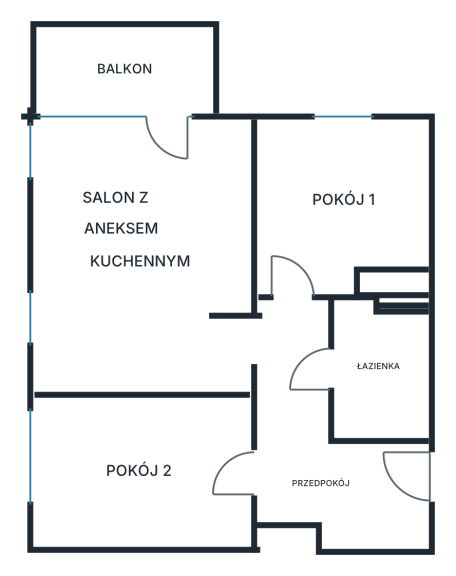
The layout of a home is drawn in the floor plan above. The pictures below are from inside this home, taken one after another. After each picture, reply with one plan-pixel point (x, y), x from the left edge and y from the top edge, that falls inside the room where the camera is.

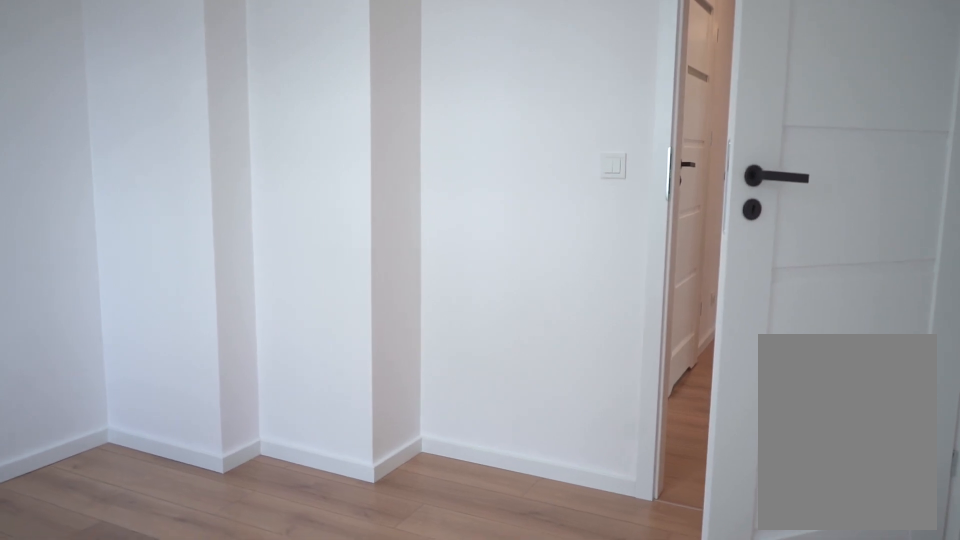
(346, 205)
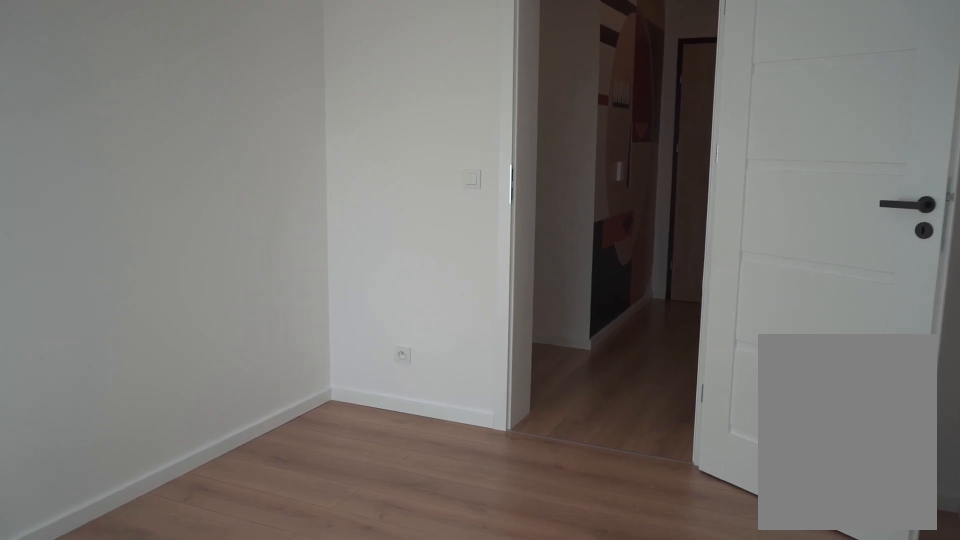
(138, 469)
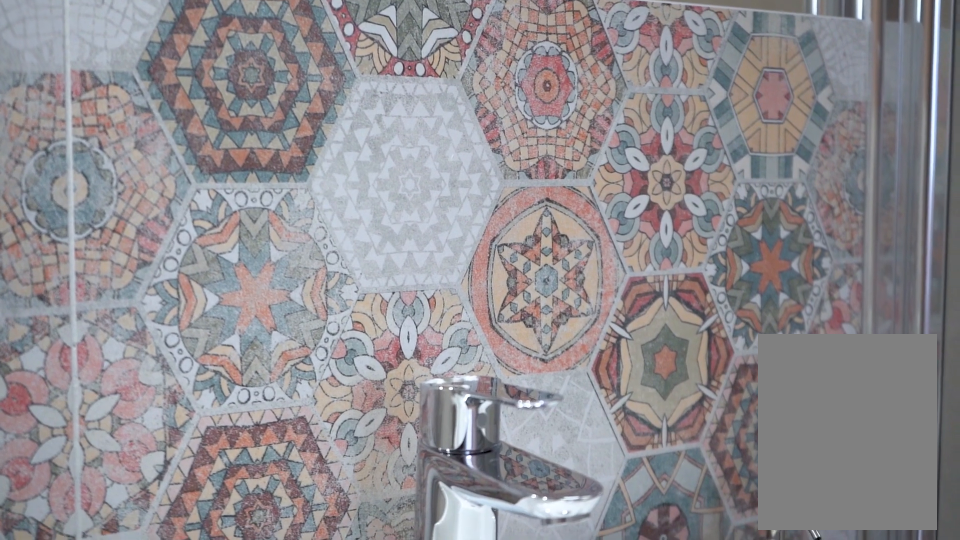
(377, 372)
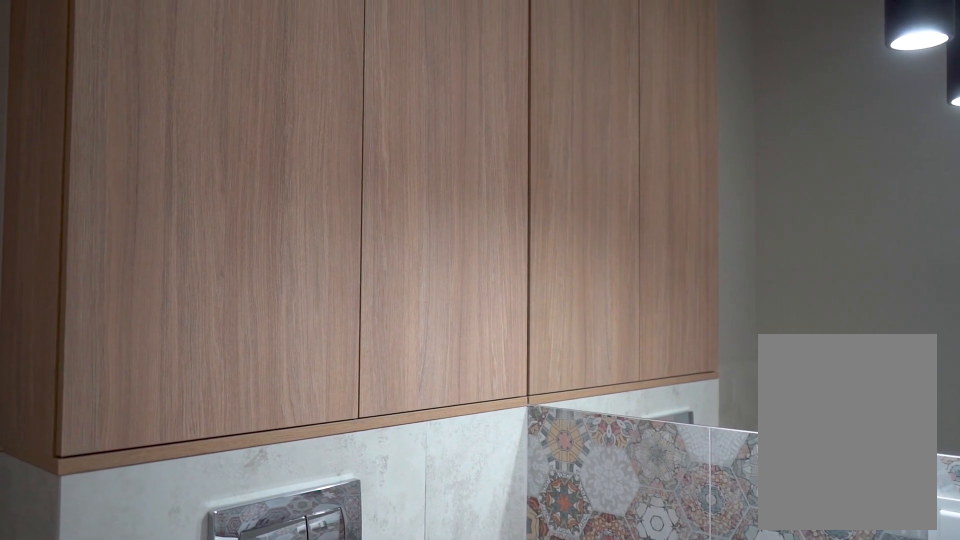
(377, 372)
